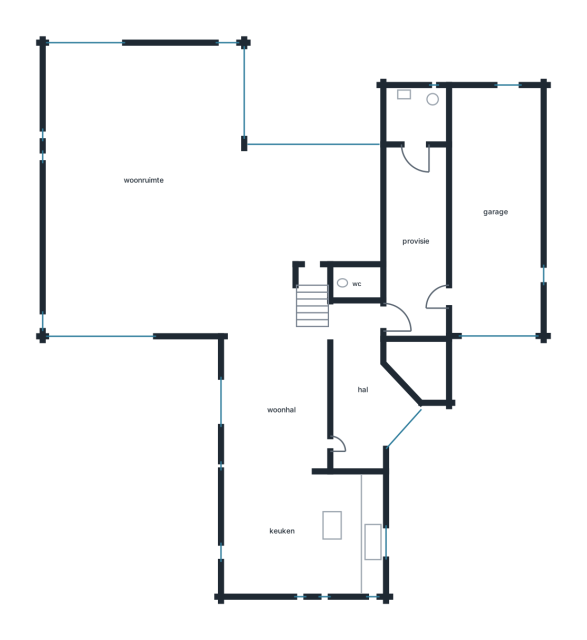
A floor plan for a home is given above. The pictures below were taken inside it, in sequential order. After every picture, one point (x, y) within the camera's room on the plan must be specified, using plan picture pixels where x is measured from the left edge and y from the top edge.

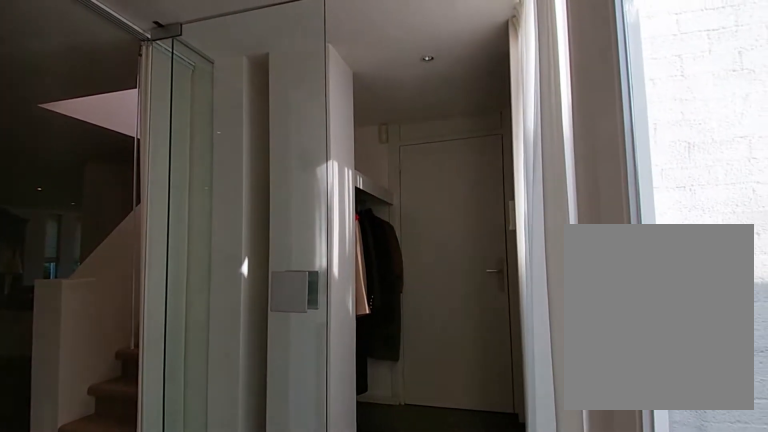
(363, 389)
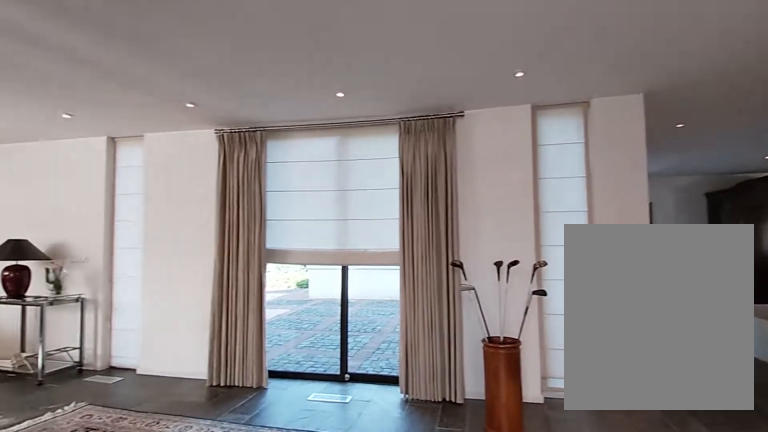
(288, 462)
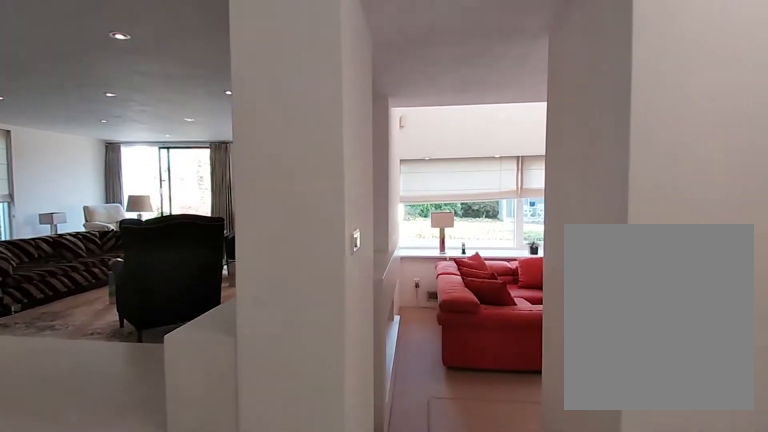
(288, 462)
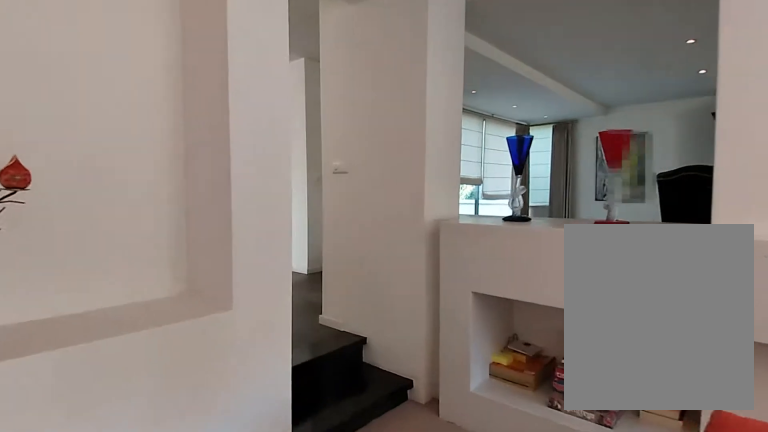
(310, 211)
